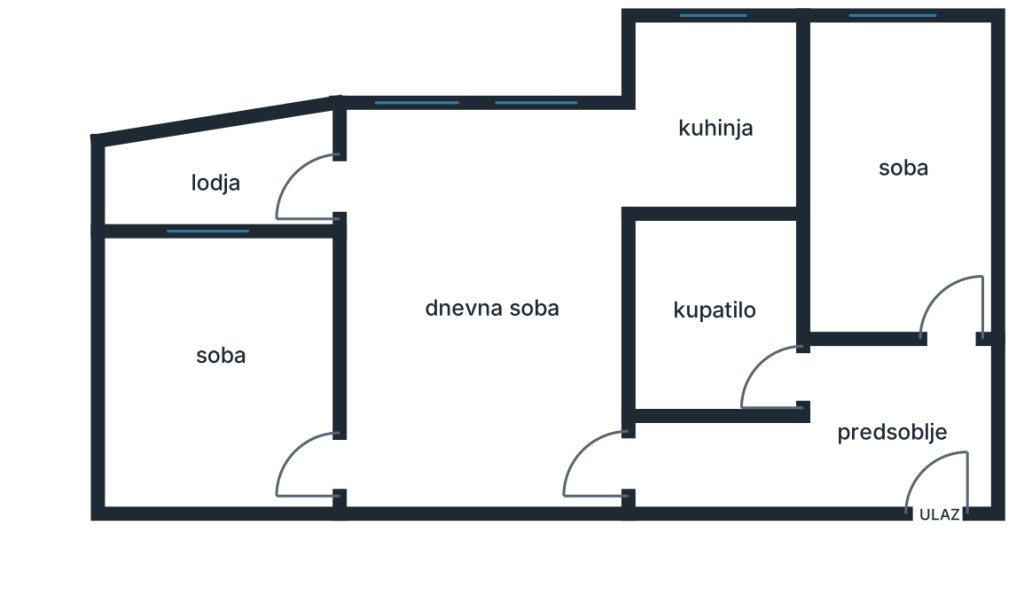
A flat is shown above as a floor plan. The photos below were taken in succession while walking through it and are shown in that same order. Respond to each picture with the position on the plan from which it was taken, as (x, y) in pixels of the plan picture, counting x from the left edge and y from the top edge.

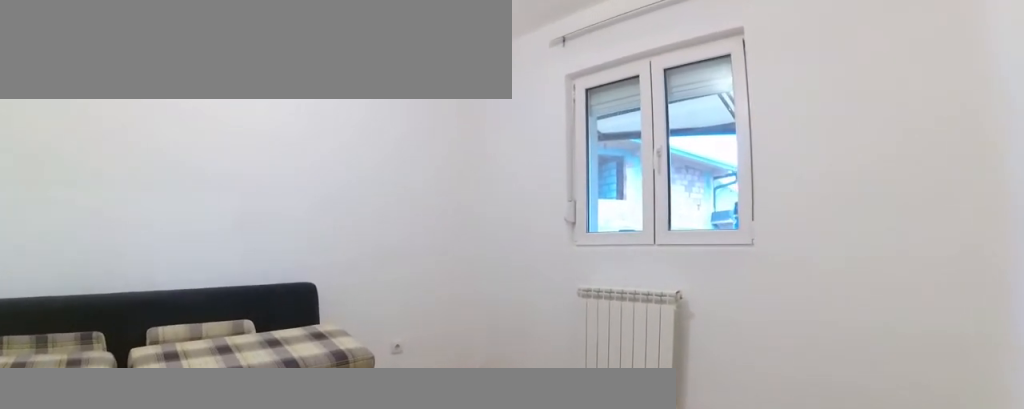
(318, 412)
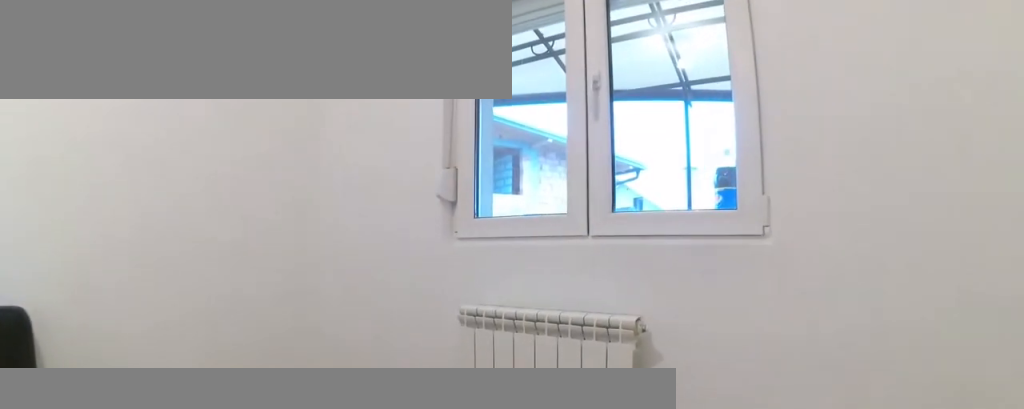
(288, 333)
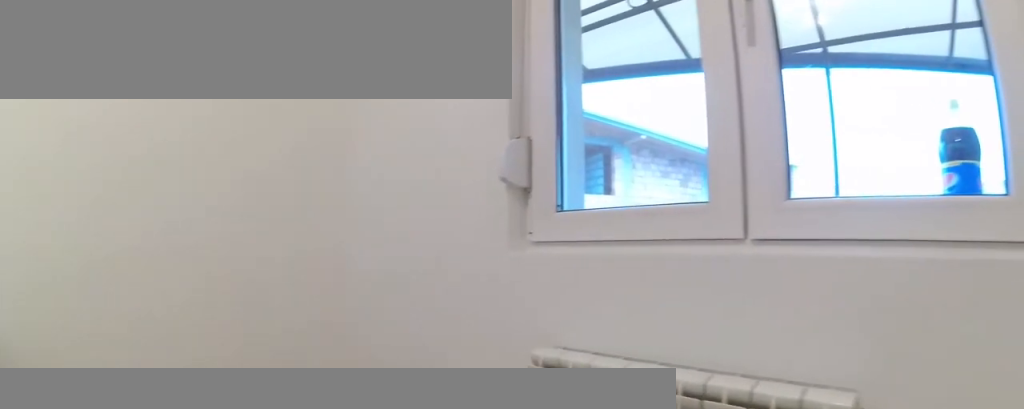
(262, 281)
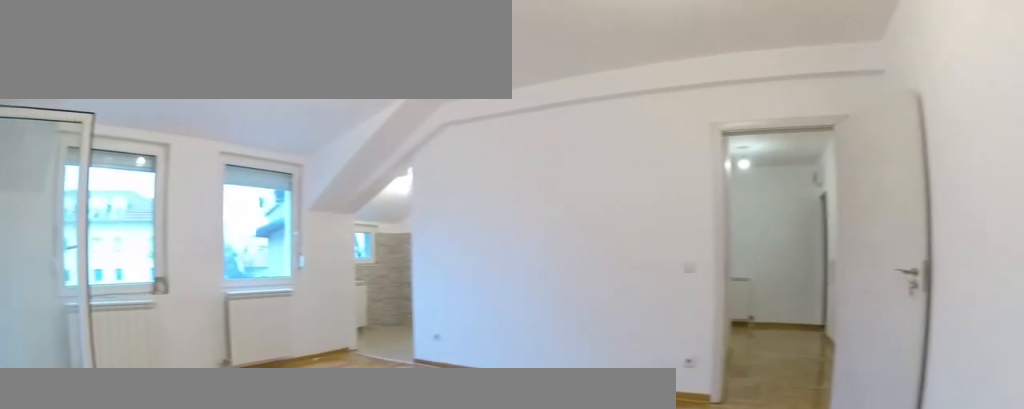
(333, 456)
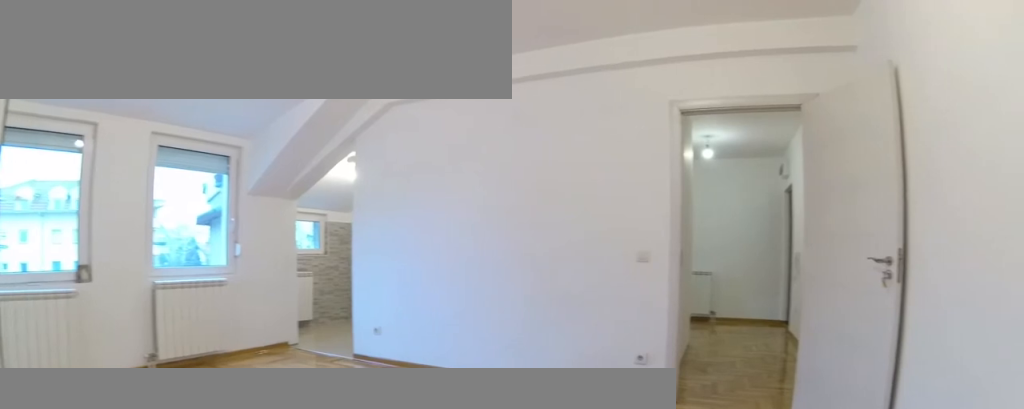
(384, 455)
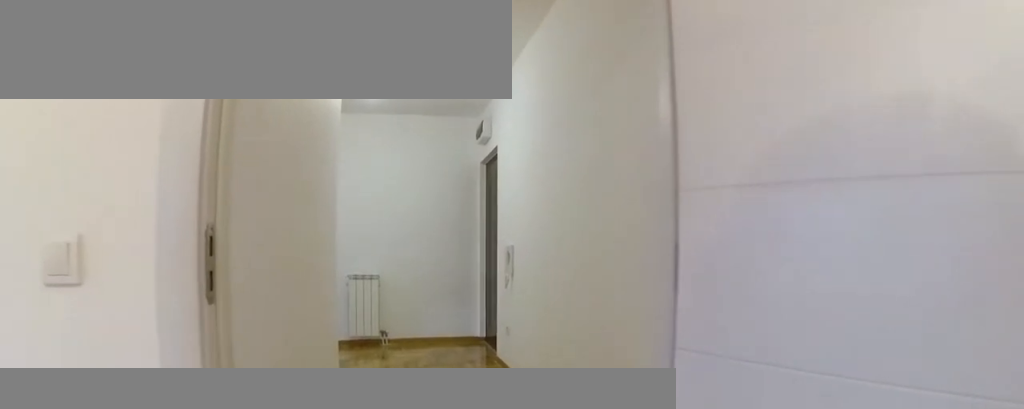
(551, 463)
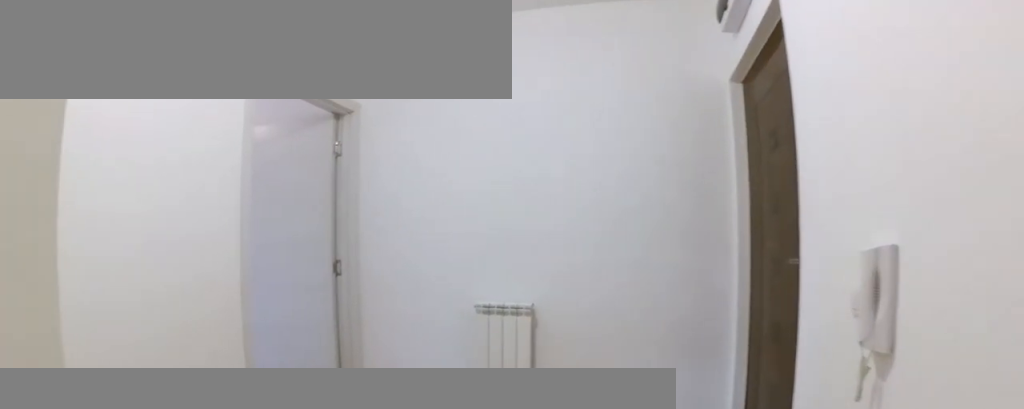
(780, 465)
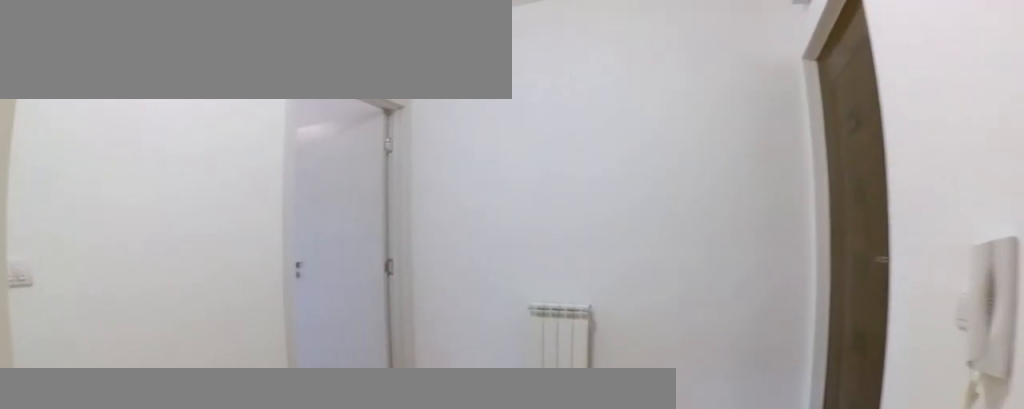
(792, 466)
